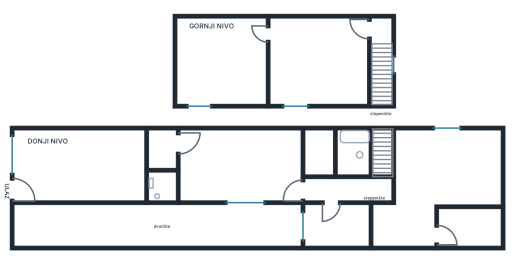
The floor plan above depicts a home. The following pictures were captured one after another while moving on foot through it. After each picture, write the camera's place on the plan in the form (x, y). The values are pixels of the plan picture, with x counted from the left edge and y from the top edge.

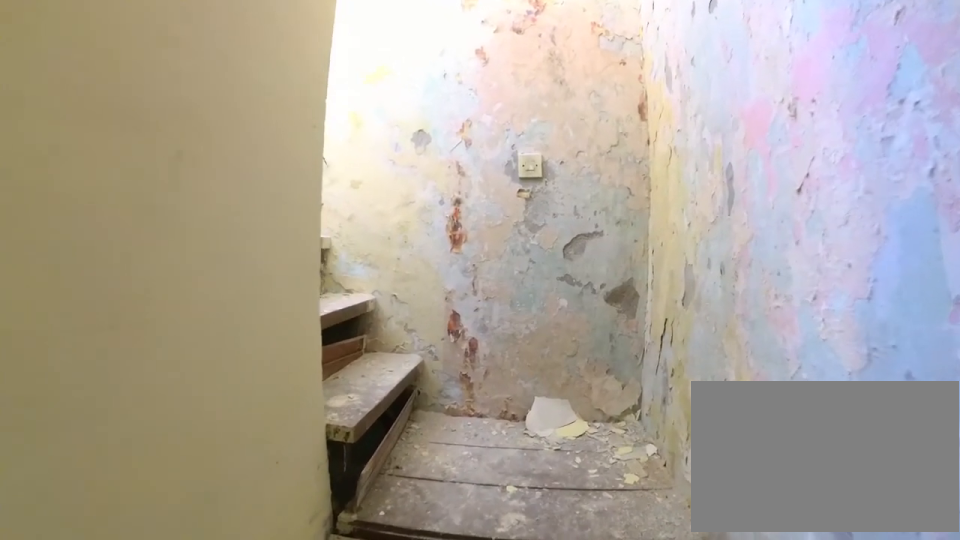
(365, 205)
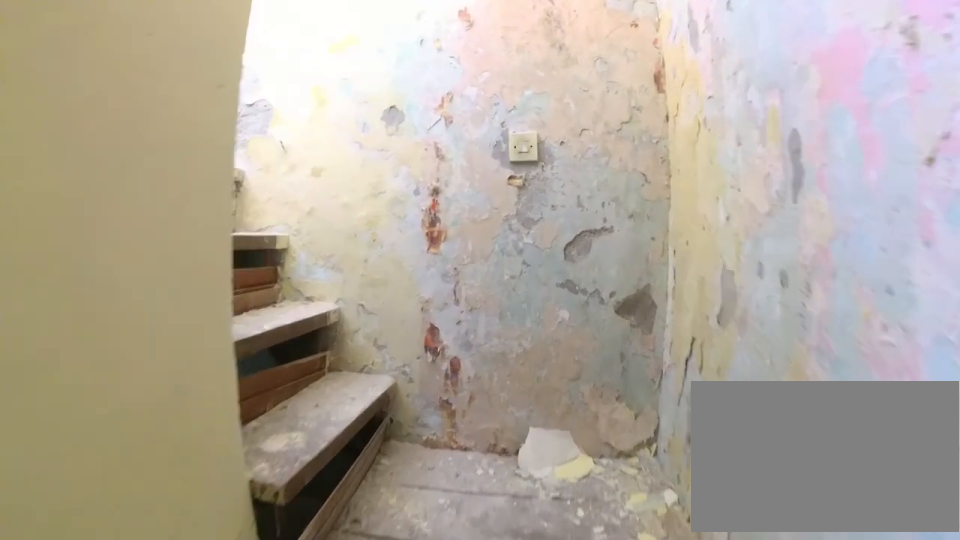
(367, 207)
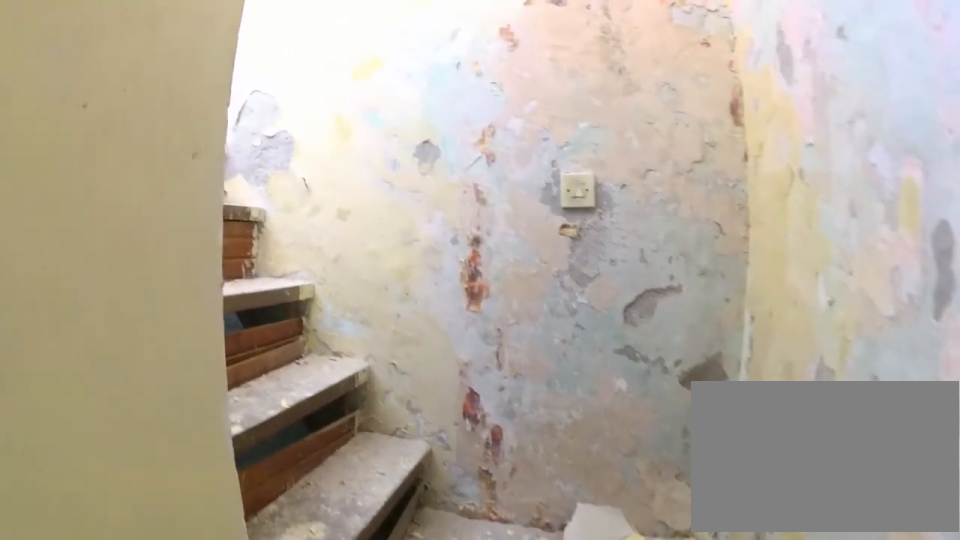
(369, 206)
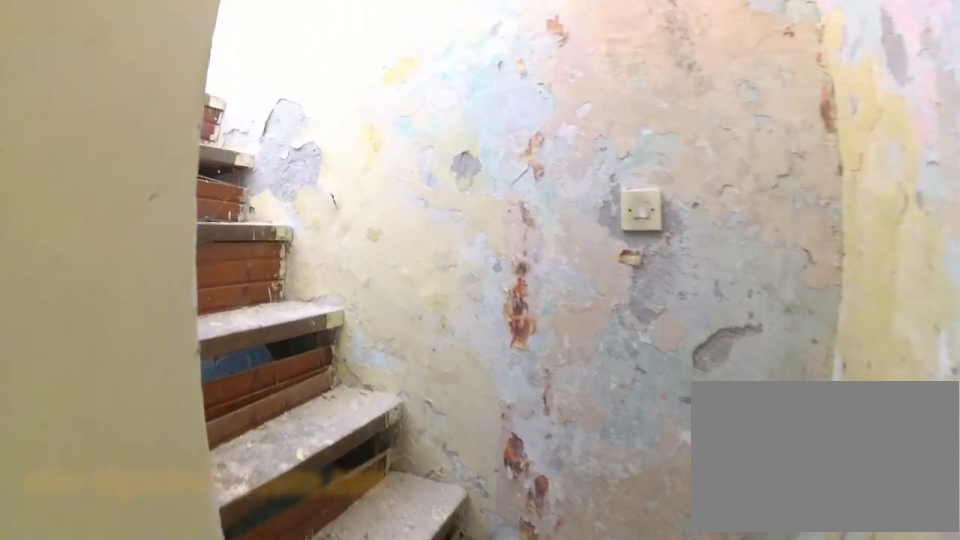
(370, 206)
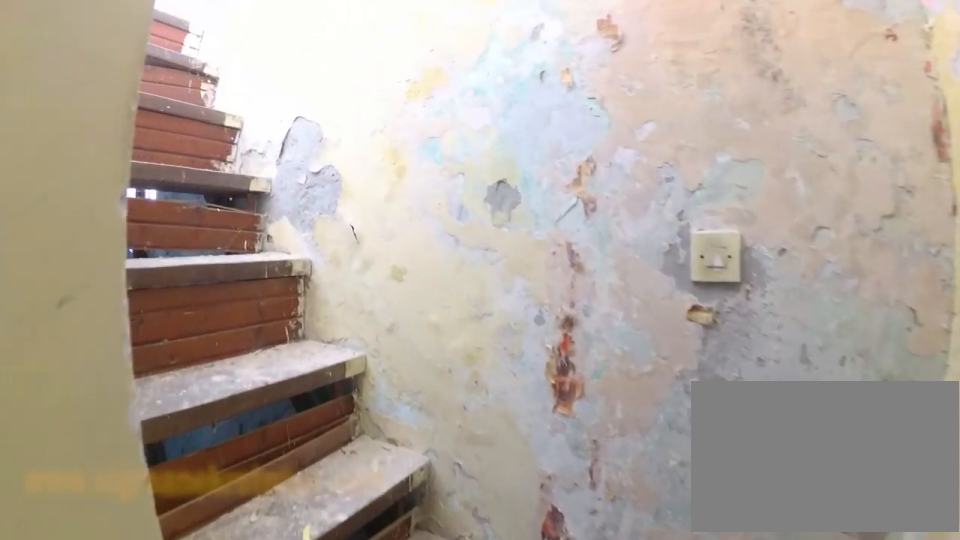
(372, 206)
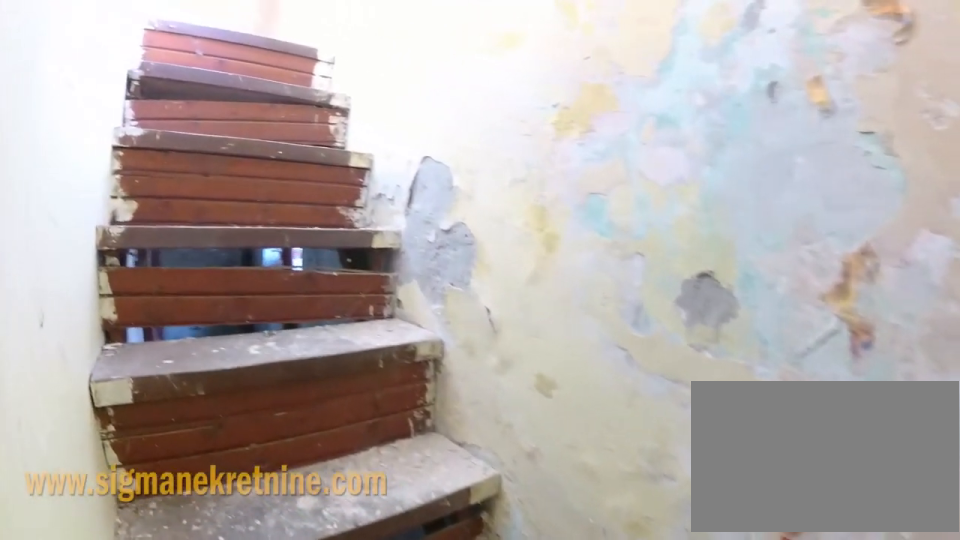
(375, 205)
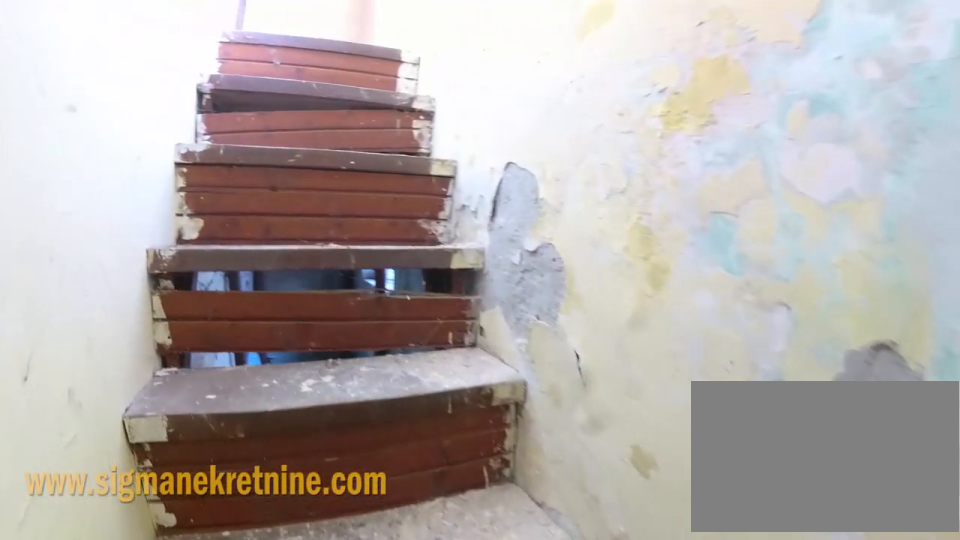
(377, 203)
